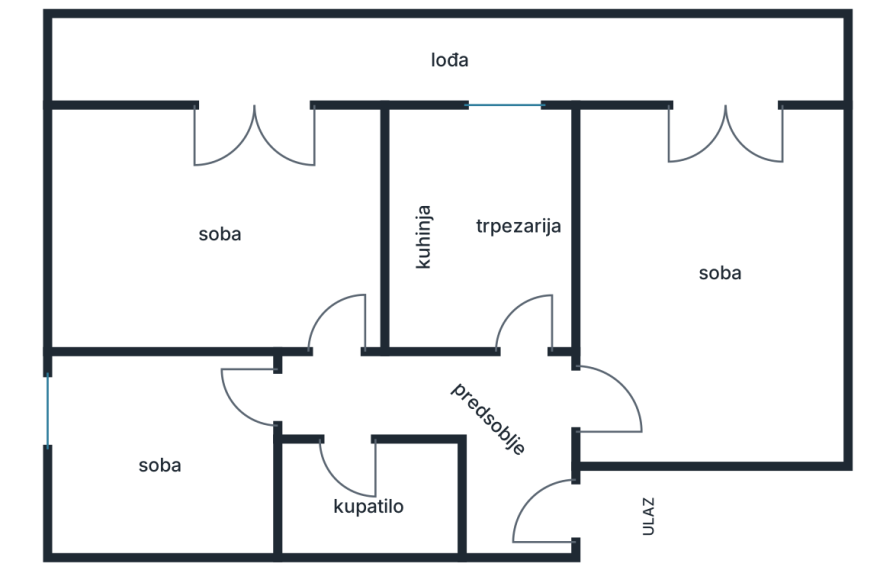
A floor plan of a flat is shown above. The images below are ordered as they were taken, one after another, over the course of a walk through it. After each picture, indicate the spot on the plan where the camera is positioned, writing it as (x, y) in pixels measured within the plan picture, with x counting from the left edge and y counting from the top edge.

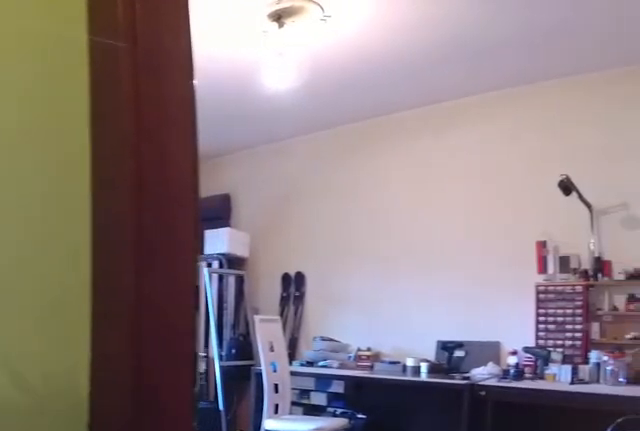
(530, 412)
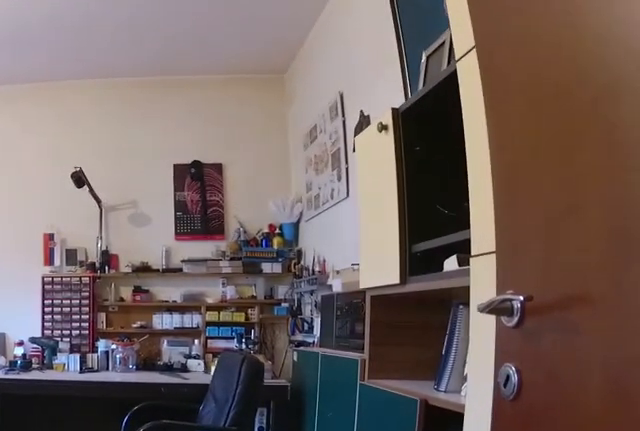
(564, 392)
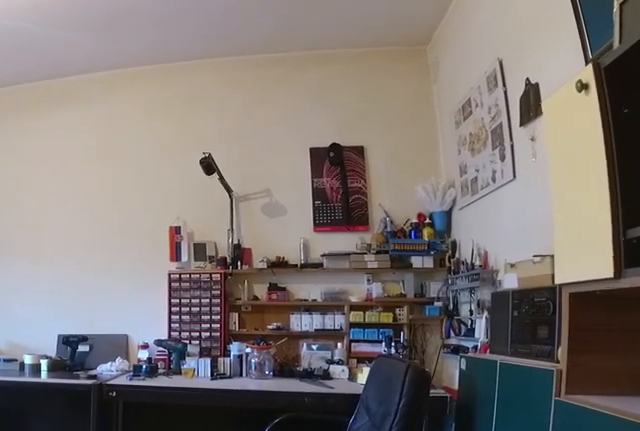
(568, 403)
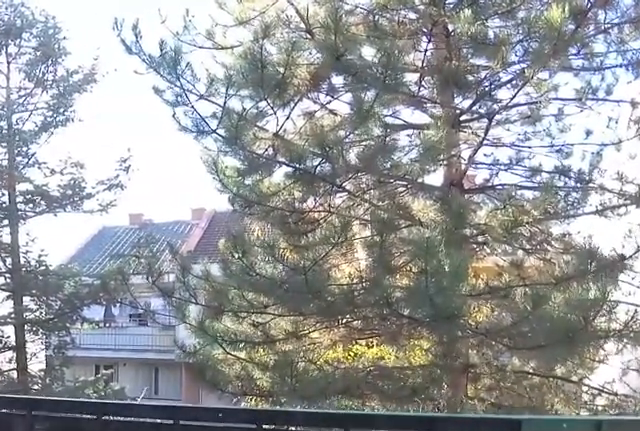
(730, 123)
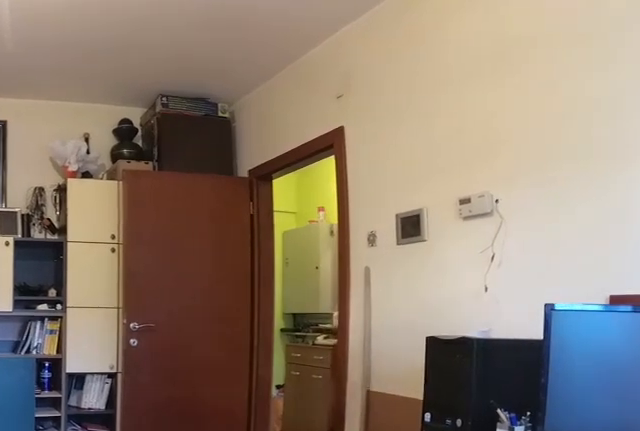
(719, 95)
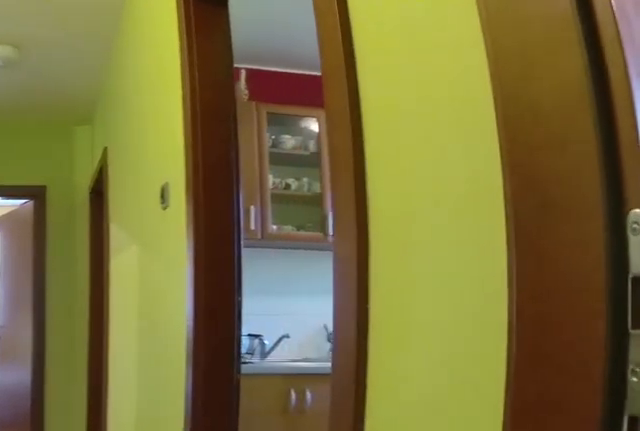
(646, 385)
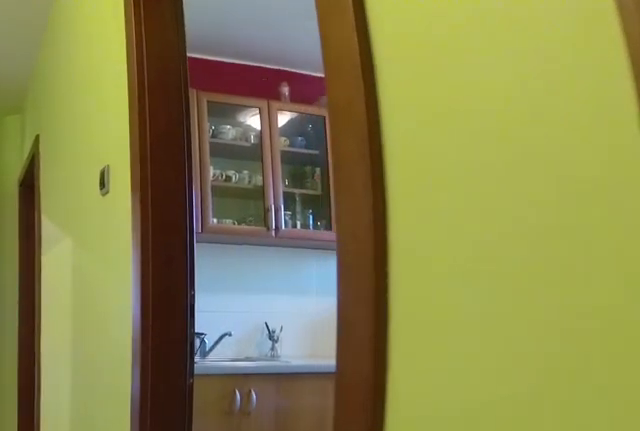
(617, 402)
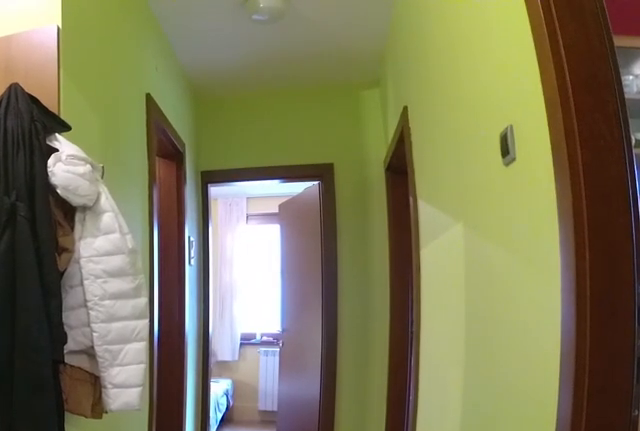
(555, 397)
